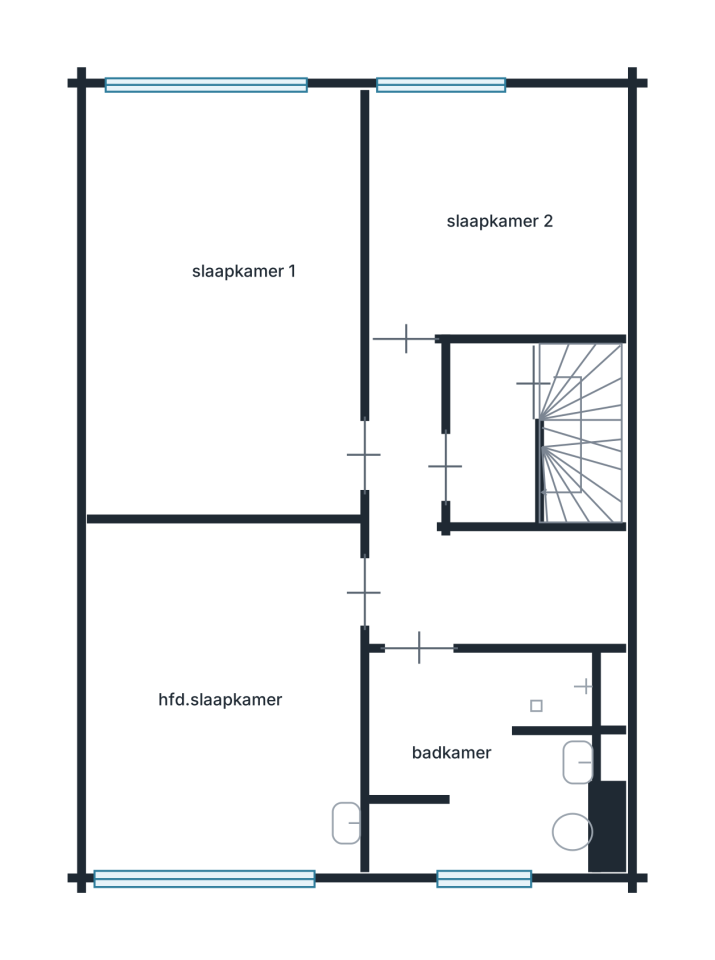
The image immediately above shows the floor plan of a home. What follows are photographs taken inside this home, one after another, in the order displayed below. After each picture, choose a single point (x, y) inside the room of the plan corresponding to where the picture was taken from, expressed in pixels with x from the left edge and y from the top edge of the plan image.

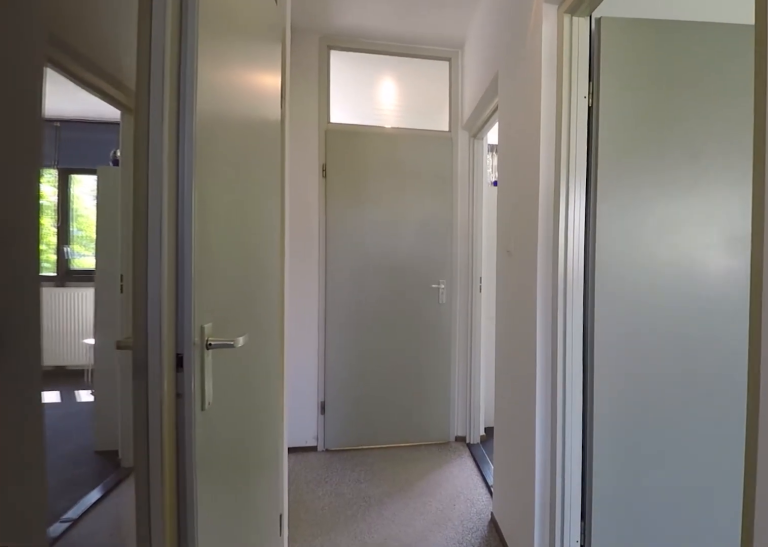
(467, 540)
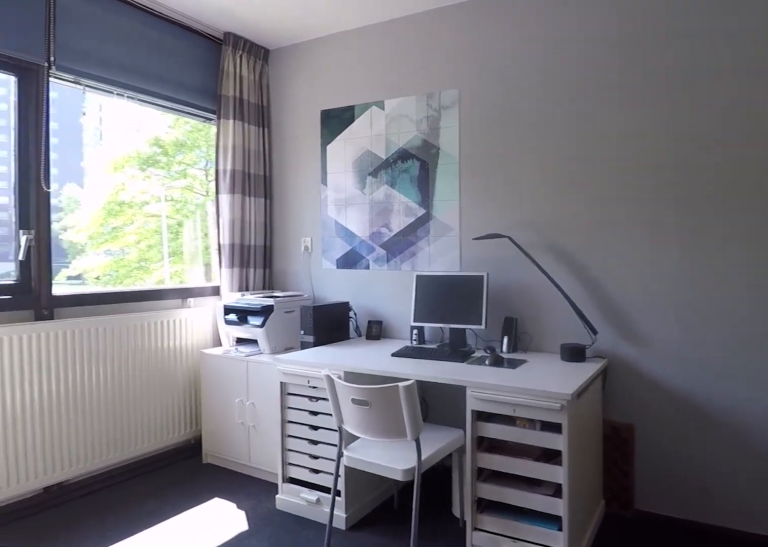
(226, 698)
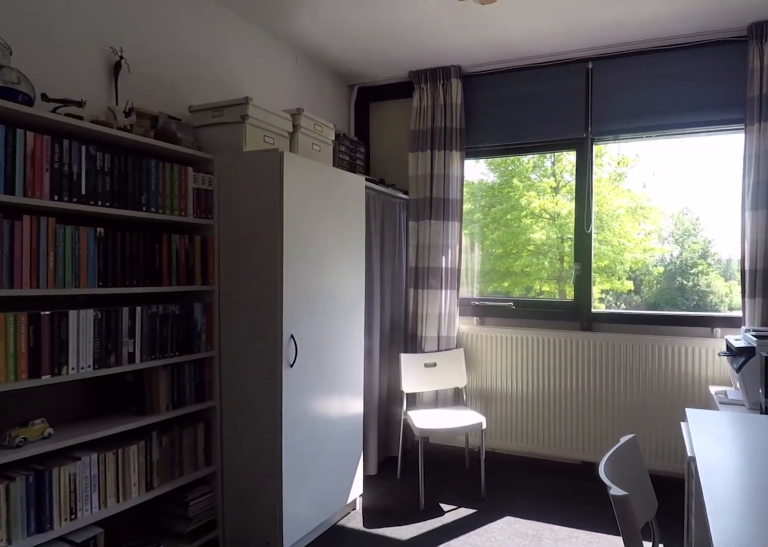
(226, 698)
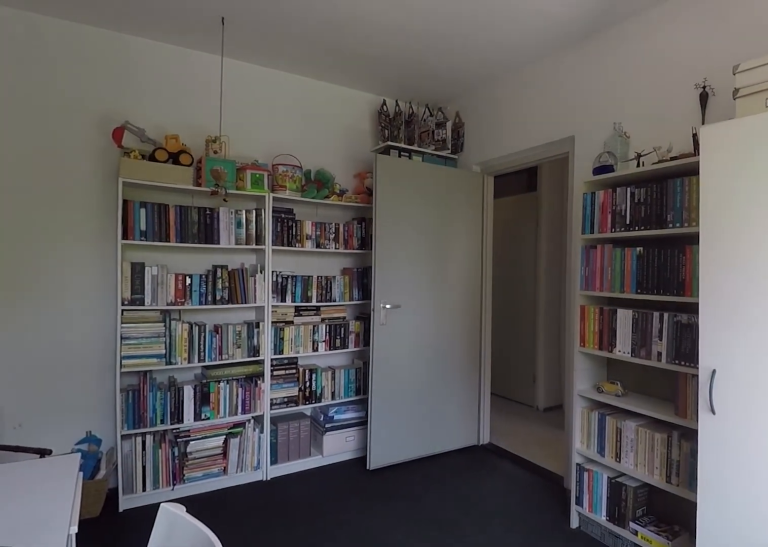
(345, 824)
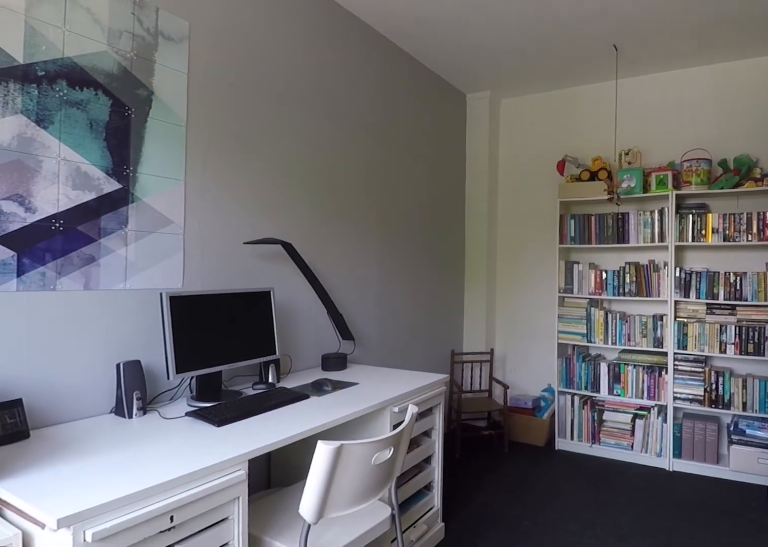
(227, 696)
